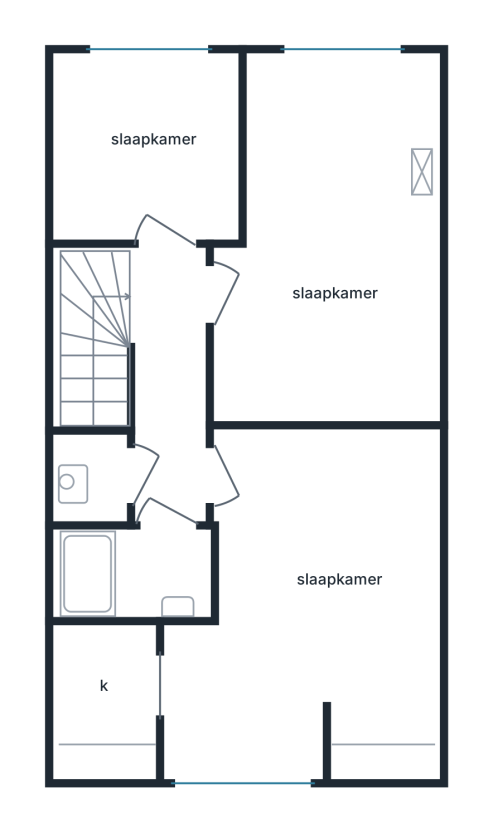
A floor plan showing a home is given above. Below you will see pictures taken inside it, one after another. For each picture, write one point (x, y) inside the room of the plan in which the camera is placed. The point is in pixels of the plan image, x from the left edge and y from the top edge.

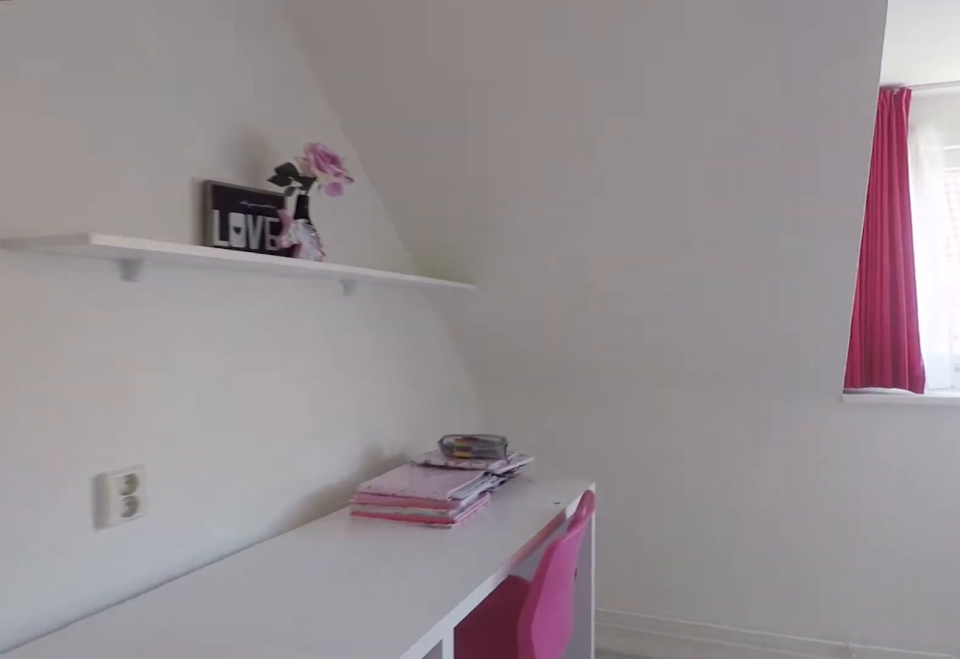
(310, 605)
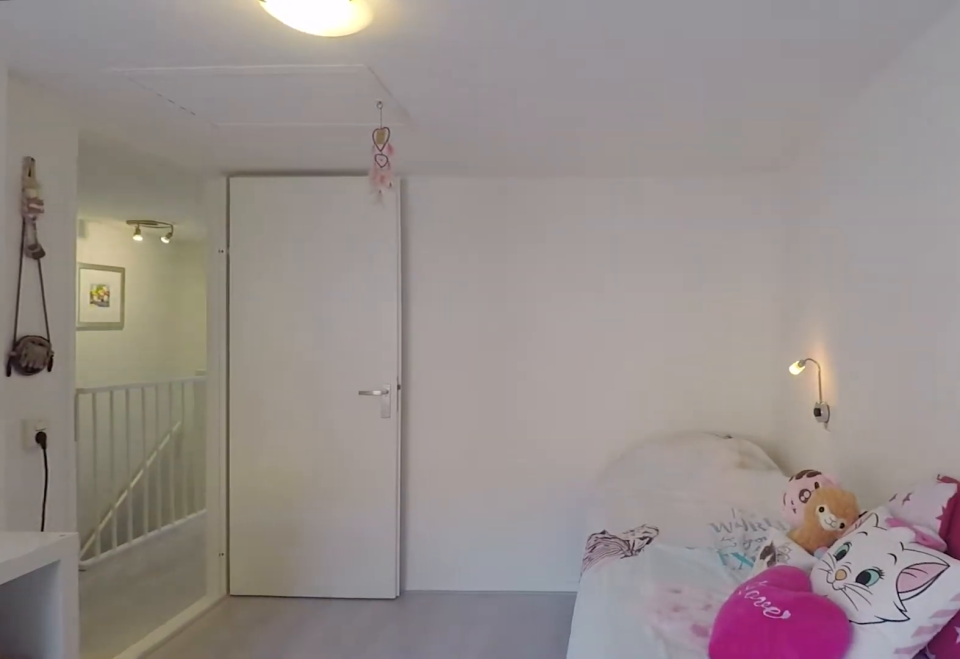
(310, 605)
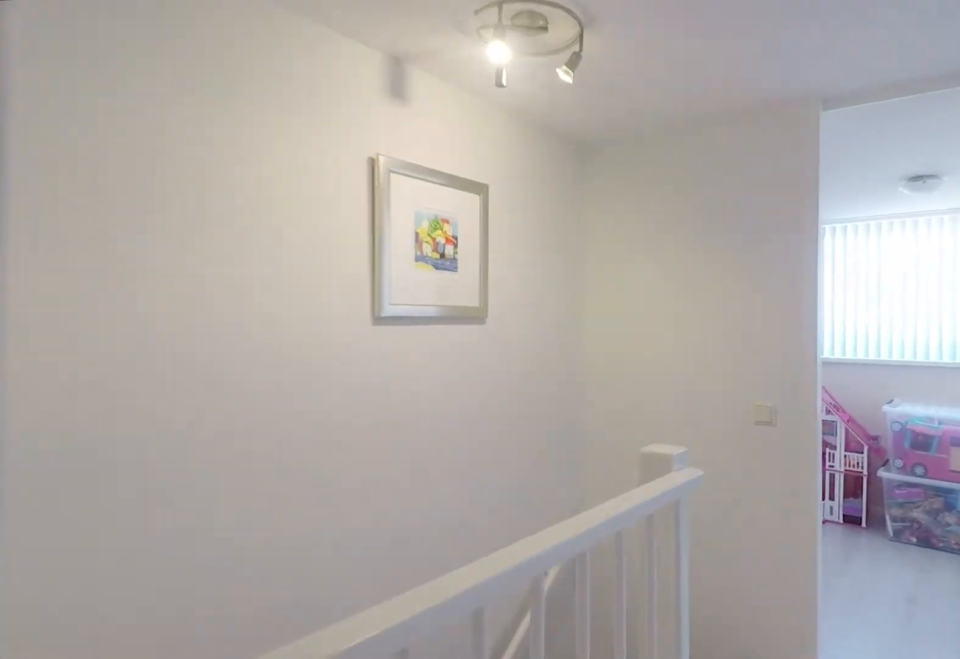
(169, 386)
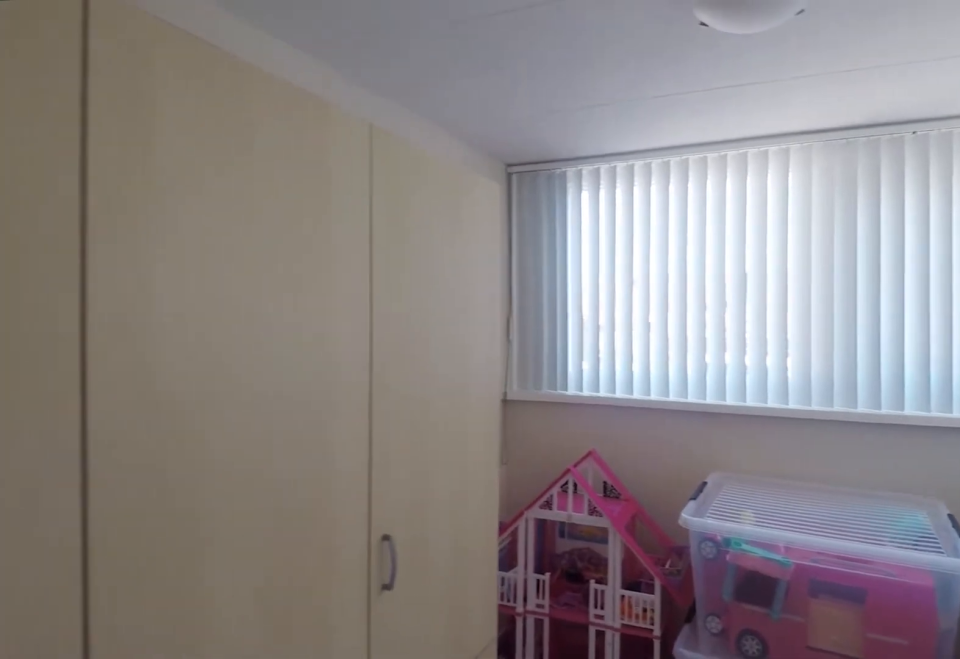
(148, 152)
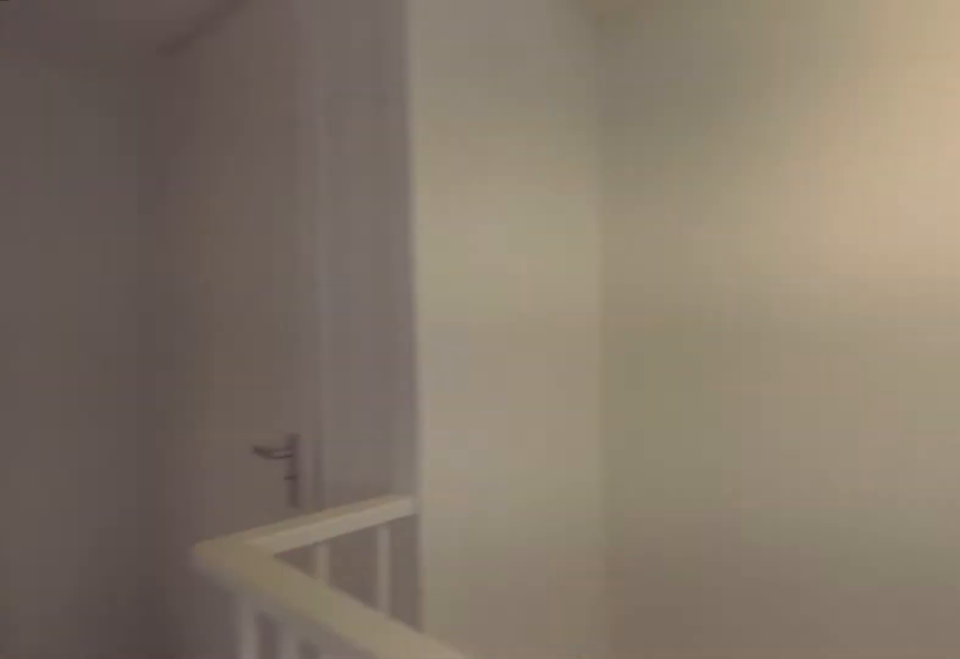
(169, 386)
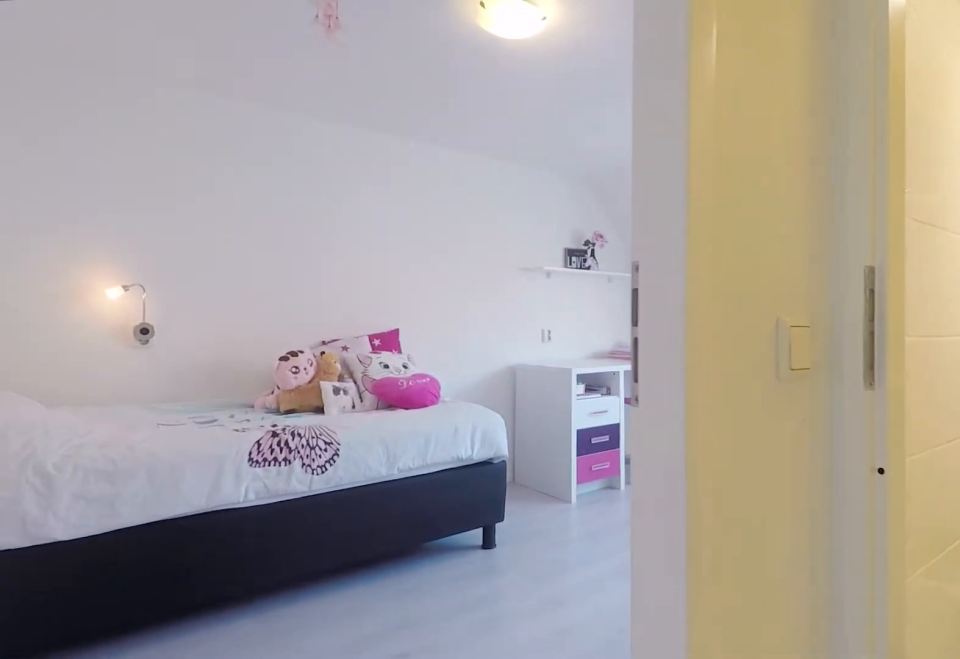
(169, 386)
